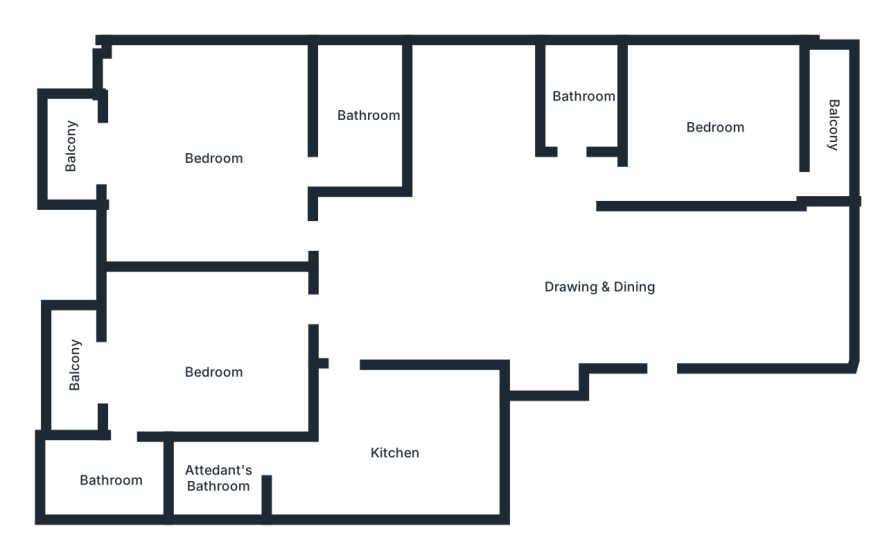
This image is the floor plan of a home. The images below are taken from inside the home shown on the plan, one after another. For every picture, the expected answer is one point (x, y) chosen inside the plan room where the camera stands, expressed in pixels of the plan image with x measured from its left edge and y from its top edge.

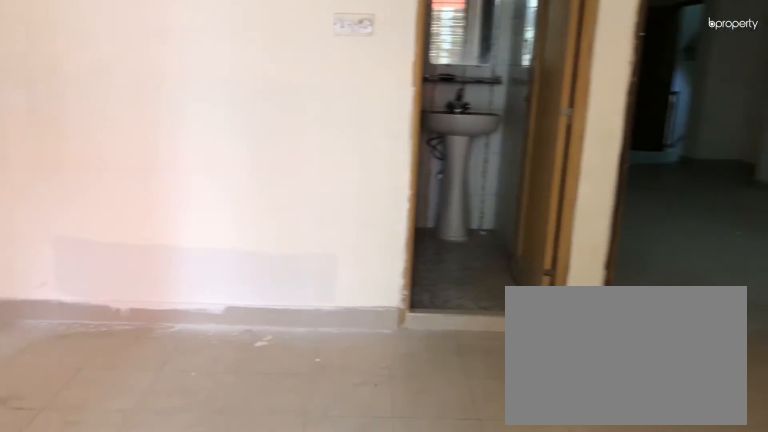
(213, 157)
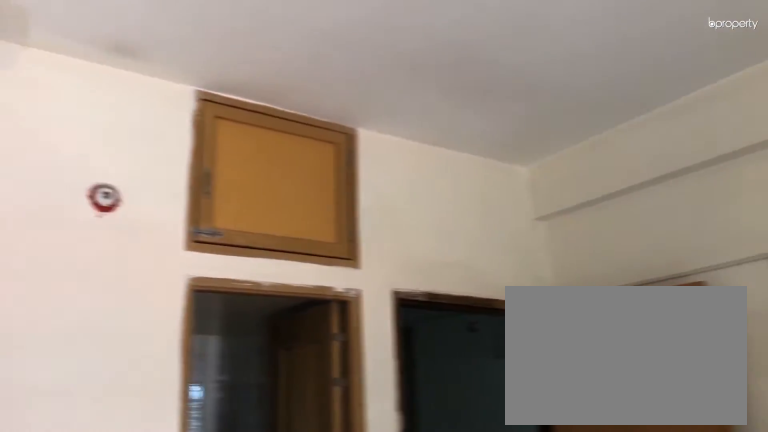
(213, 157)
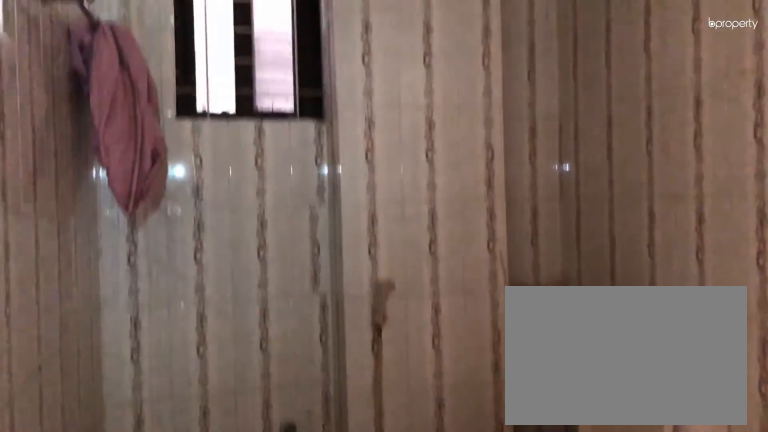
(364, 113)
